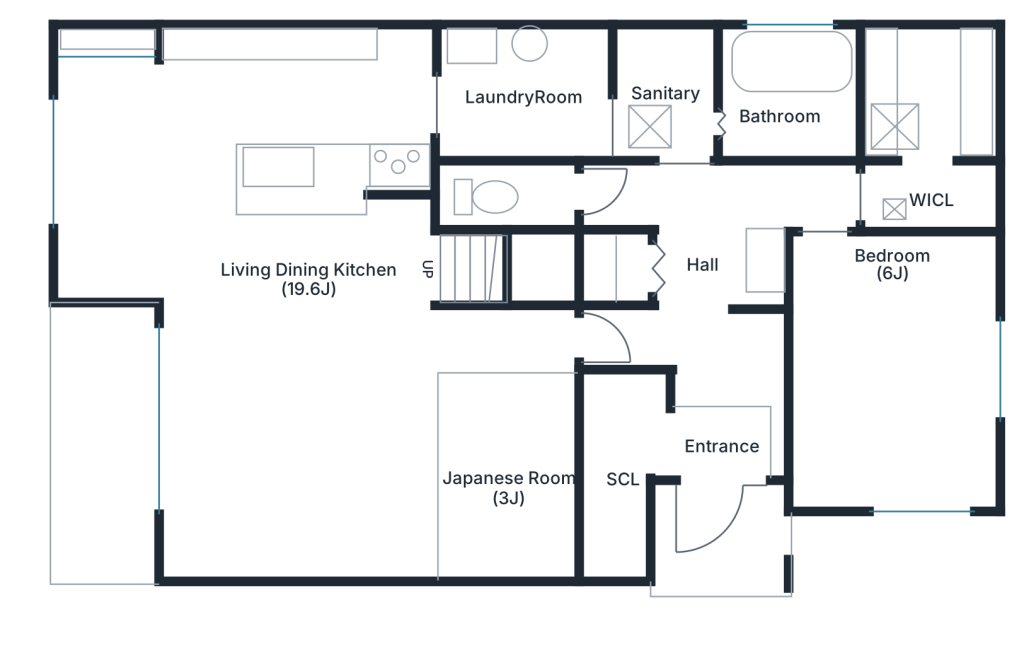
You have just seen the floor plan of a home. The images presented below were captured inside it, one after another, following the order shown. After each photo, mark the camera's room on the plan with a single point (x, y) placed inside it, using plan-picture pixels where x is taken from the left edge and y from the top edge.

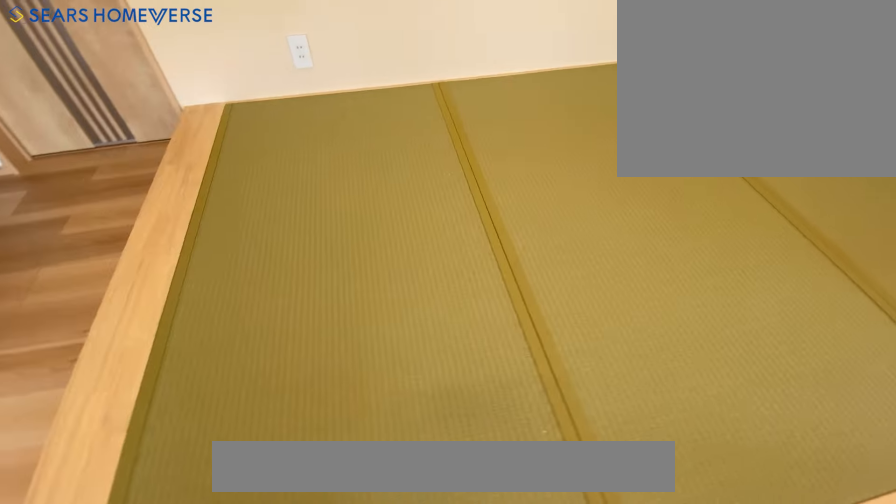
(512, 479)
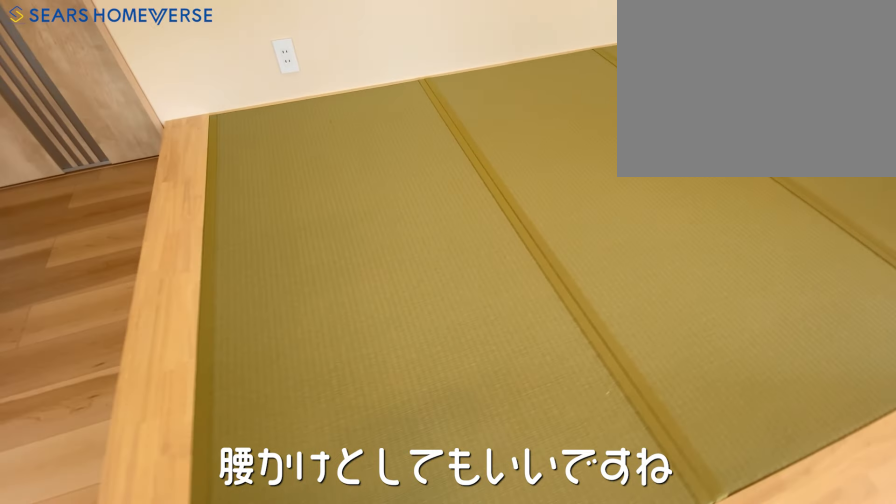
(512, 479)
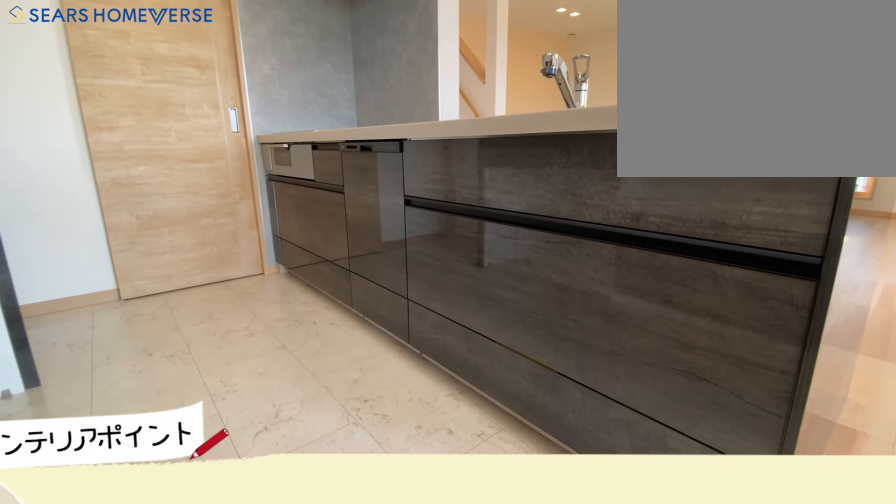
(309, 101)
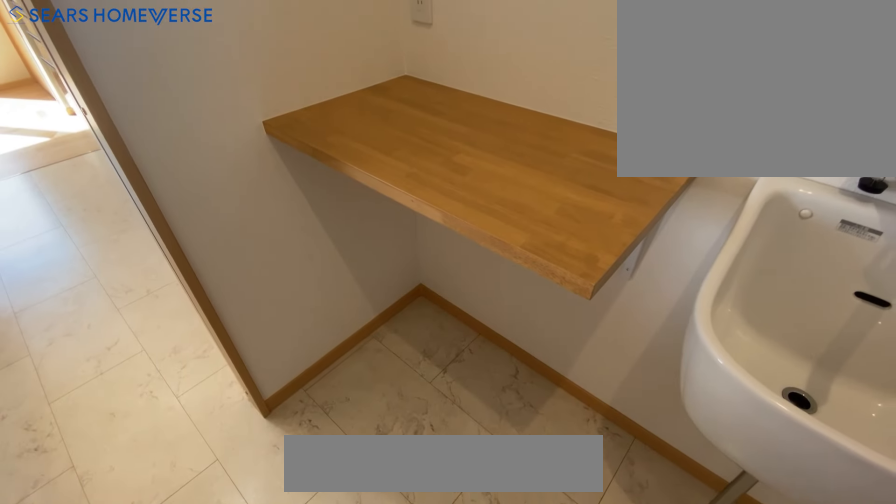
(527, 104)
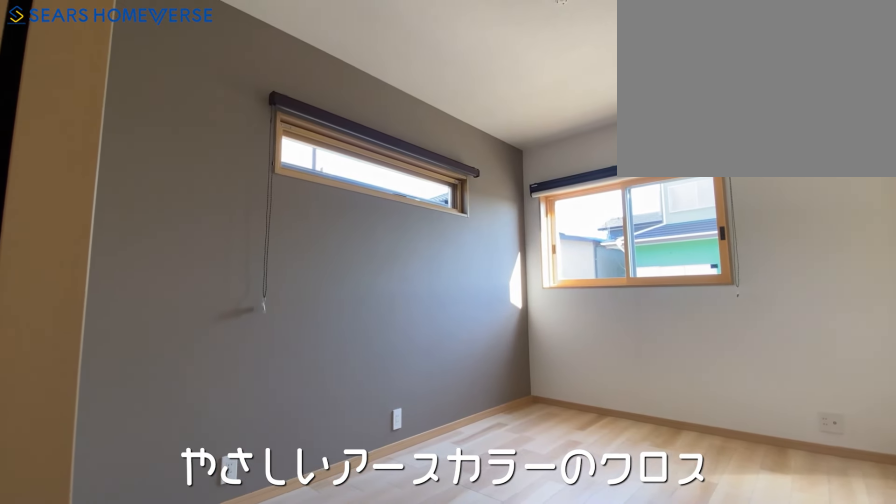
(898, 373)
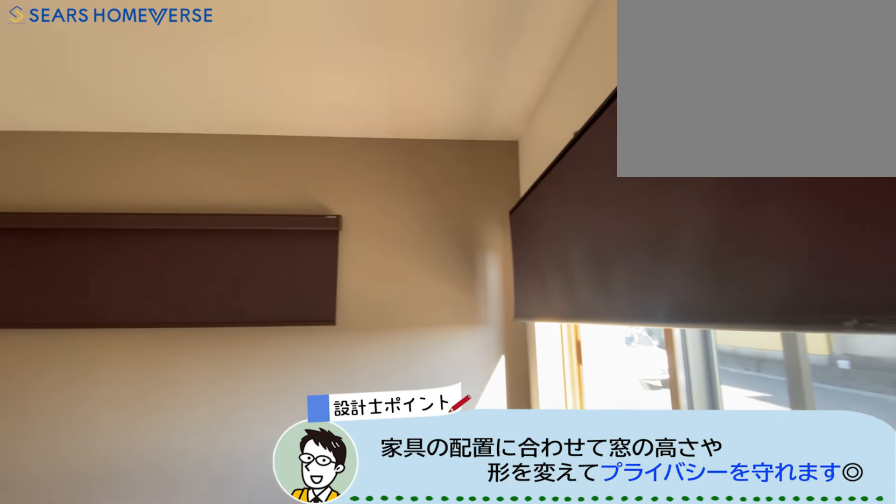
(899, 373)
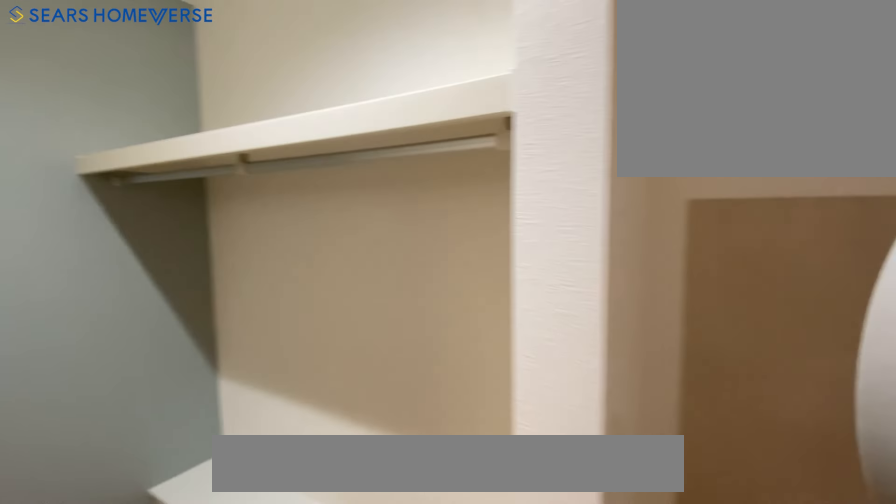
(930, 112)
